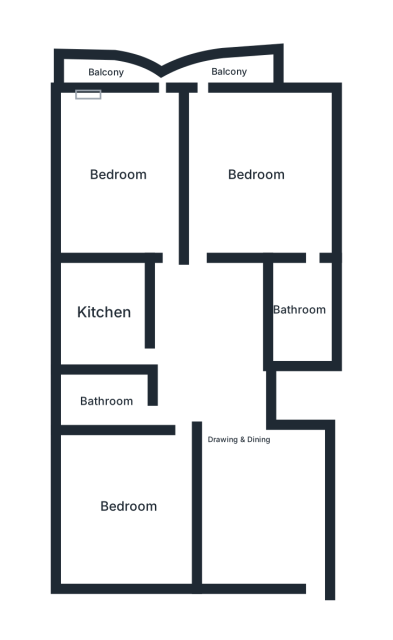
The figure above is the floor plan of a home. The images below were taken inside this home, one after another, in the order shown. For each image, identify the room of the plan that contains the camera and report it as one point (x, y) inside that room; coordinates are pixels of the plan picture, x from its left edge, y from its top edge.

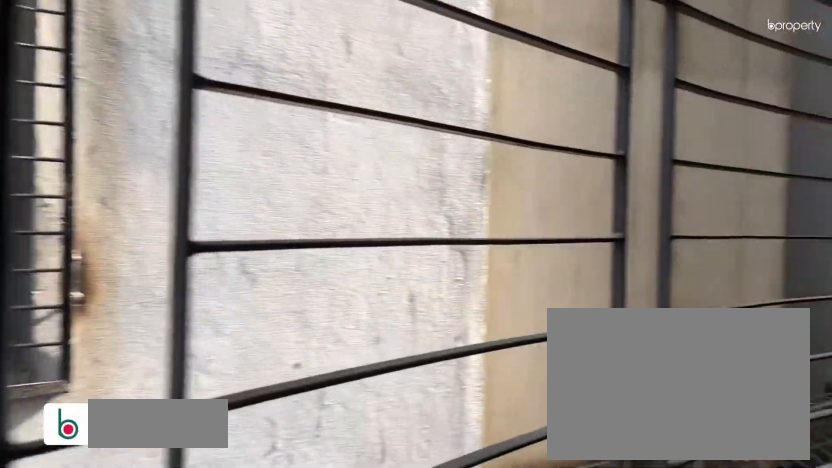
(104, 74)
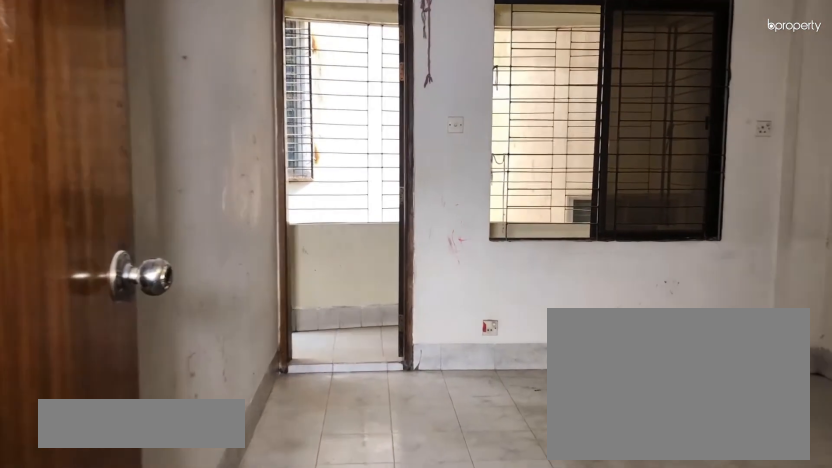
(259, 172)
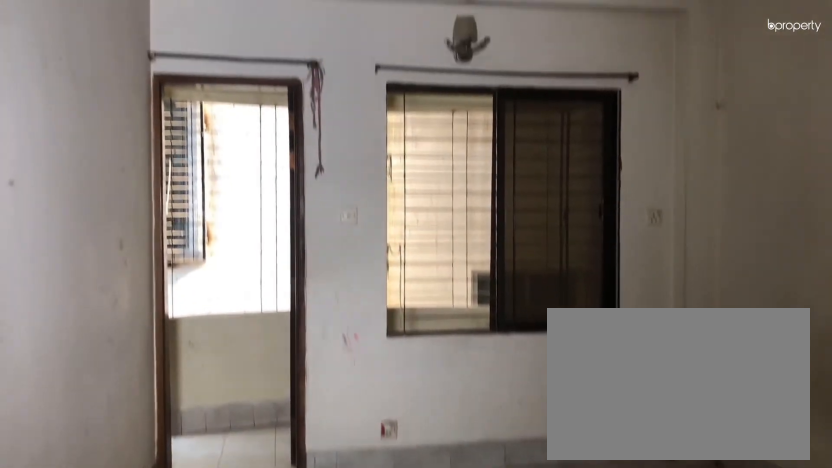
(259, 172)
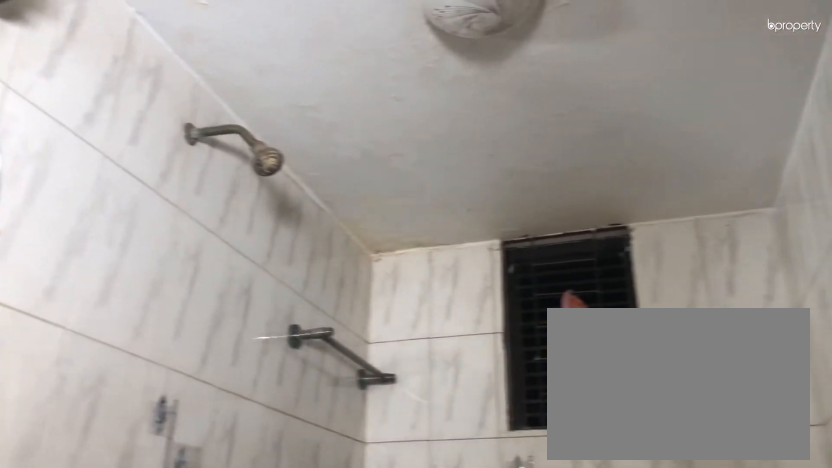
(296, 309)
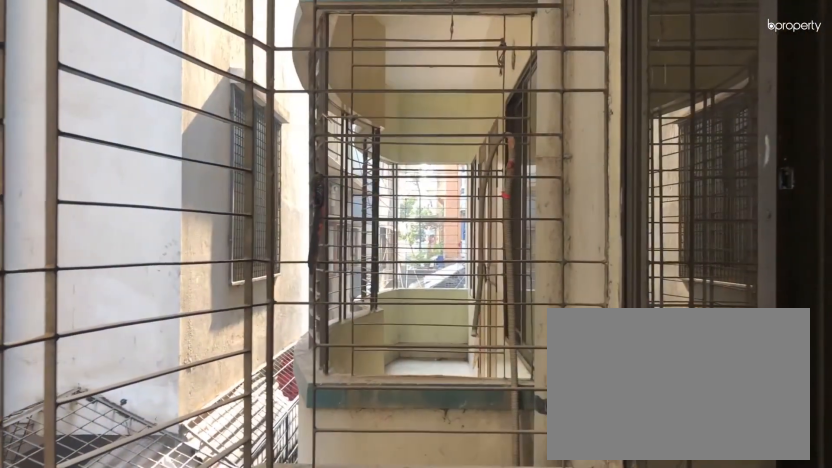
(227, 72)
